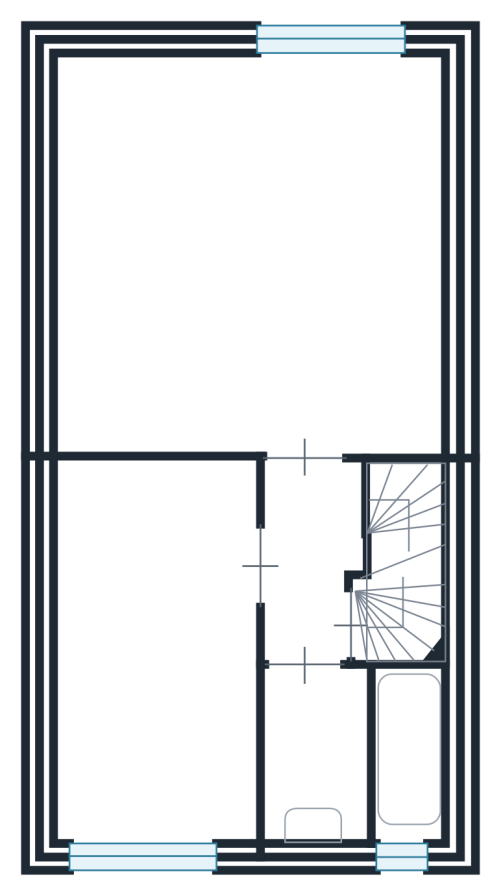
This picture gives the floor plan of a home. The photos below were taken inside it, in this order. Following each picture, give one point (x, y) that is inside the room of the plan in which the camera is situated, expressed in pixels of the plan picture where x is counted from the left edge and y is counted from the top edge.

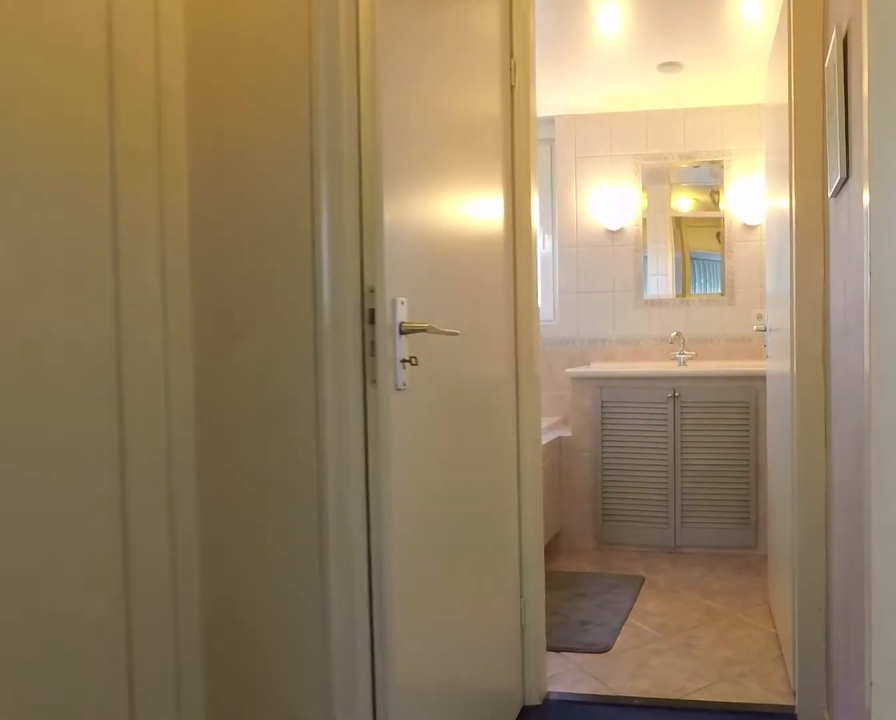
(309, 554)
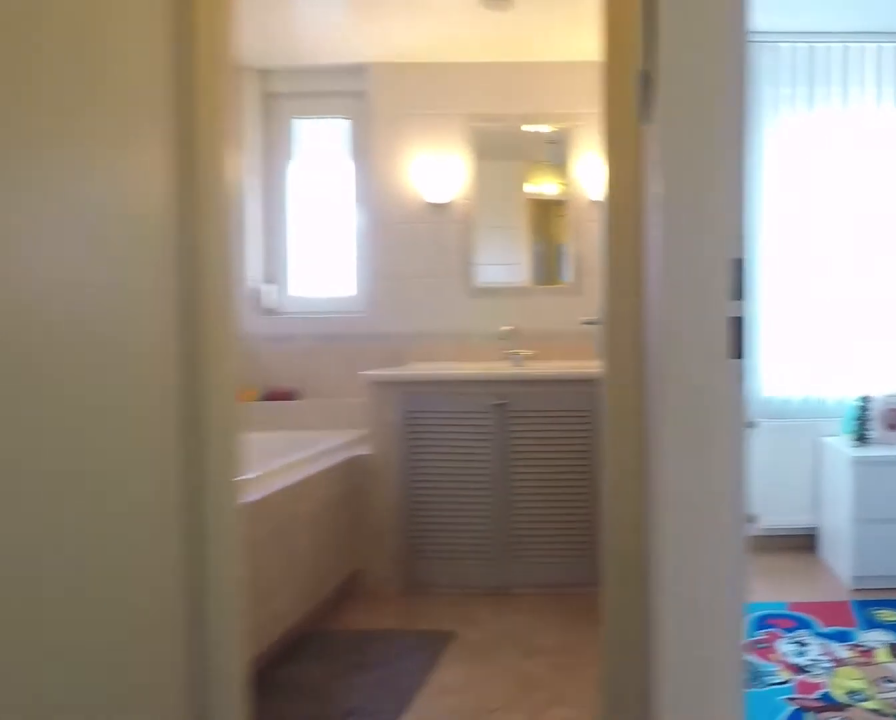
(309, 554)
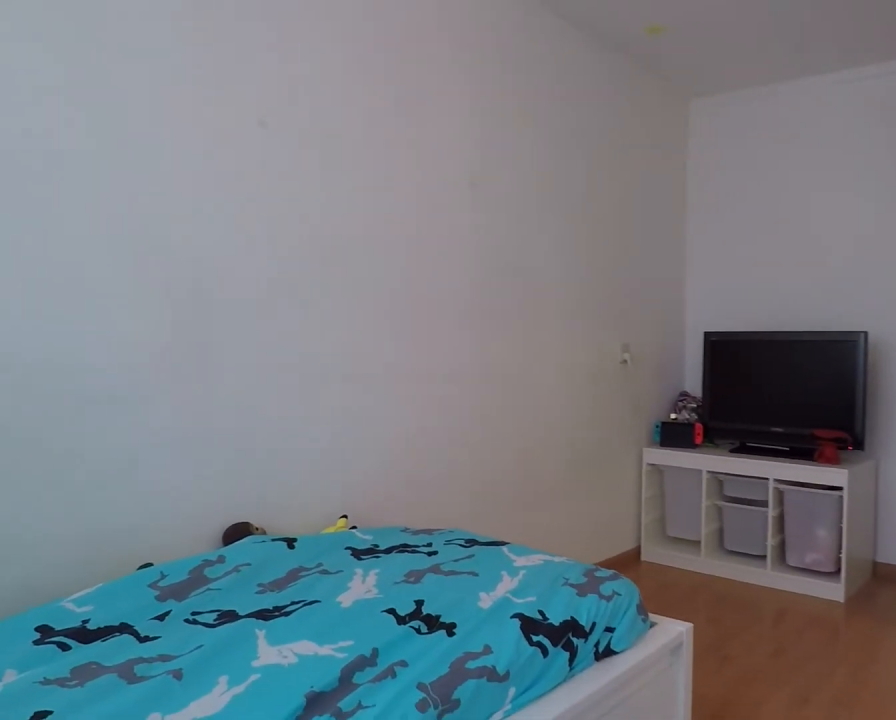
(92, 633)
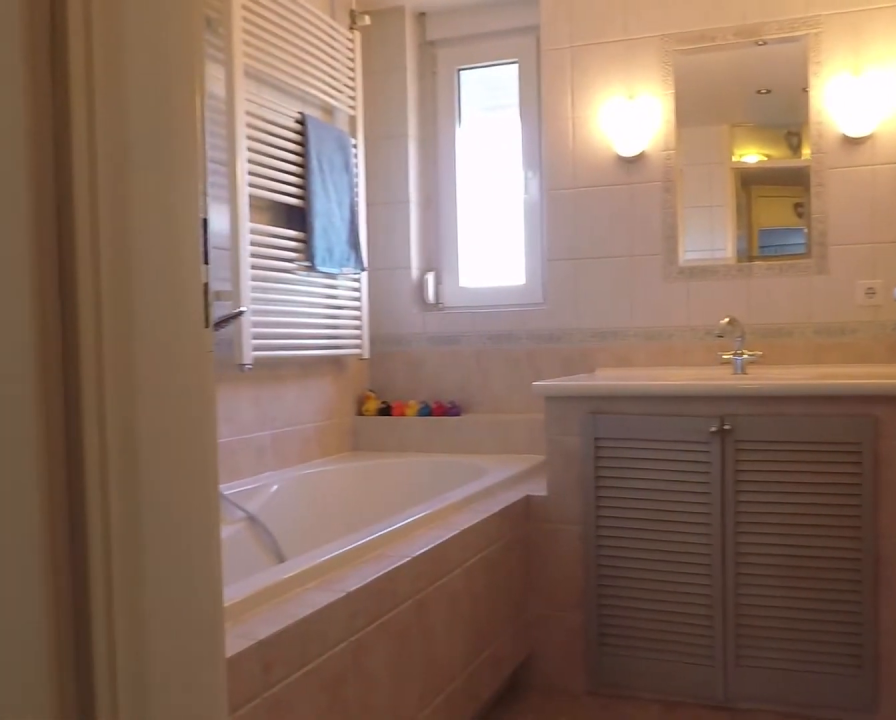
(309, 554)
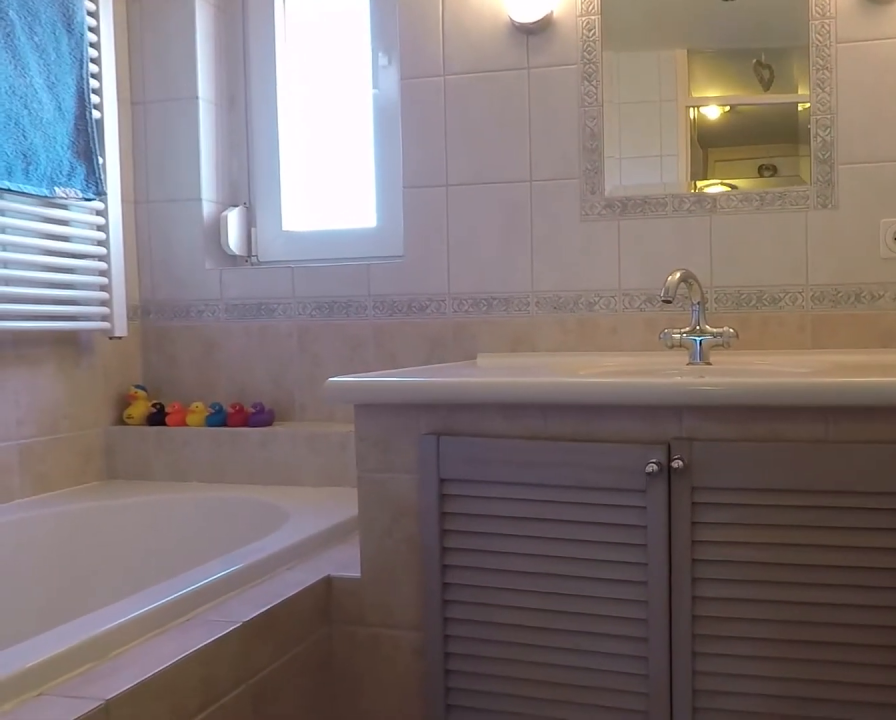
(312, 746)
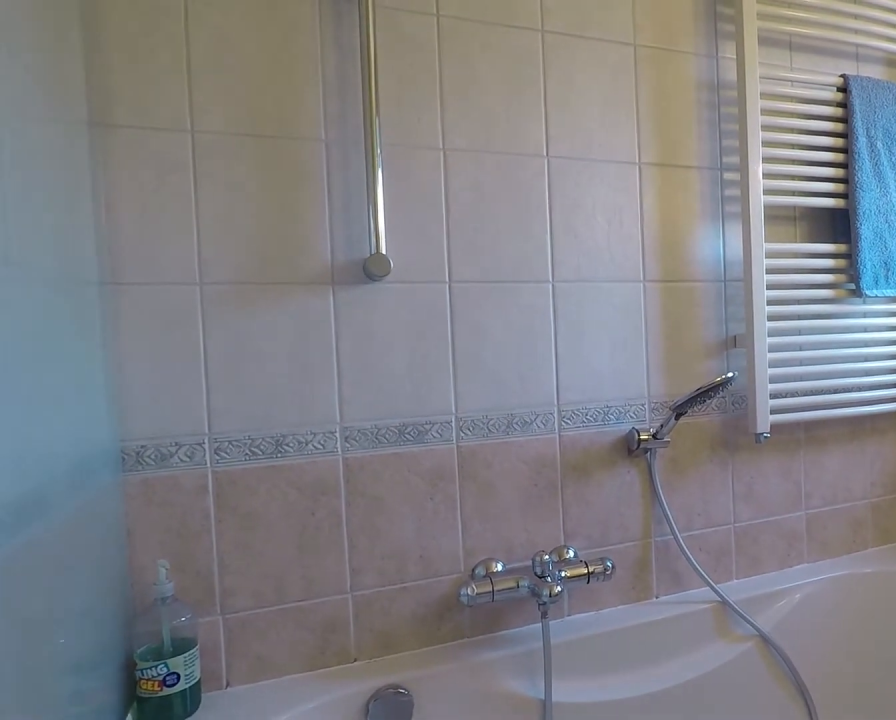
(312, 746)
